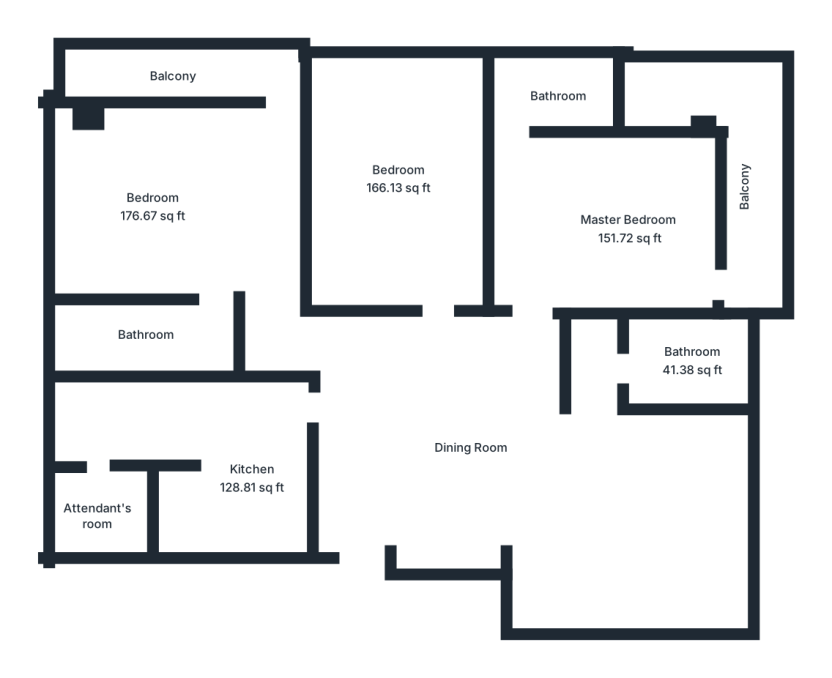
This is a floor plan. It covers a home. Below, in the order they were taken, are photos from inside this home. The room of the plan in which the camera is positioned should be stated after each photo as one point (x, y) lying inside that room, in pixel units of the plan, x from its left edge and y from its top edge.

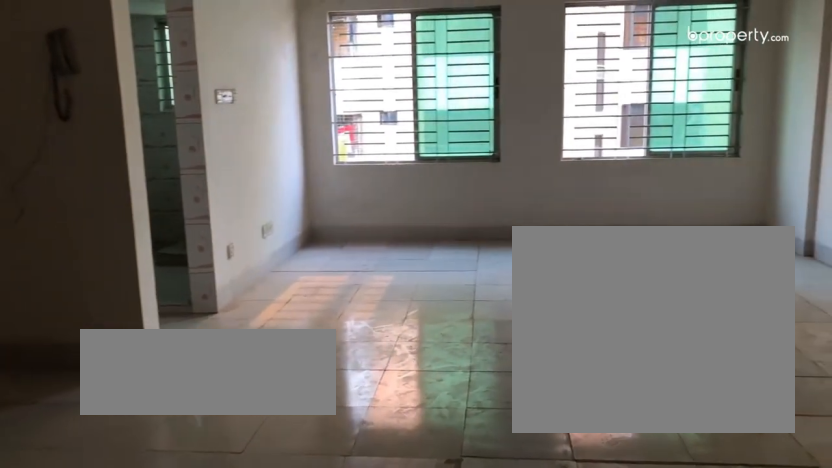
(461, 446)
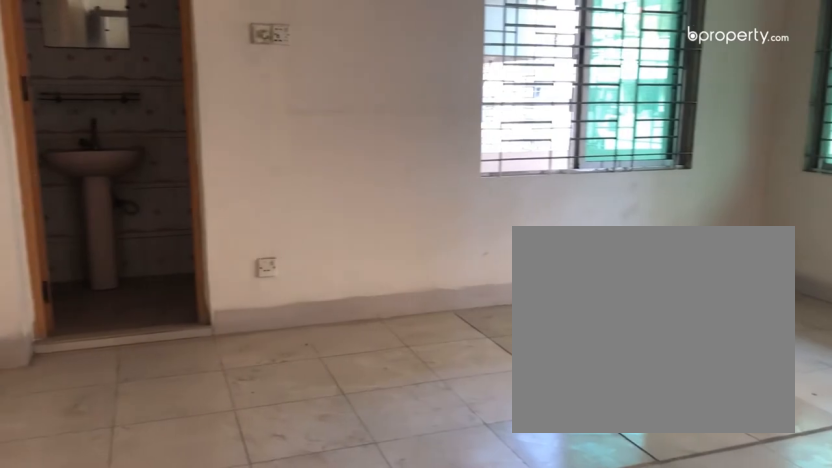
(625, 229)
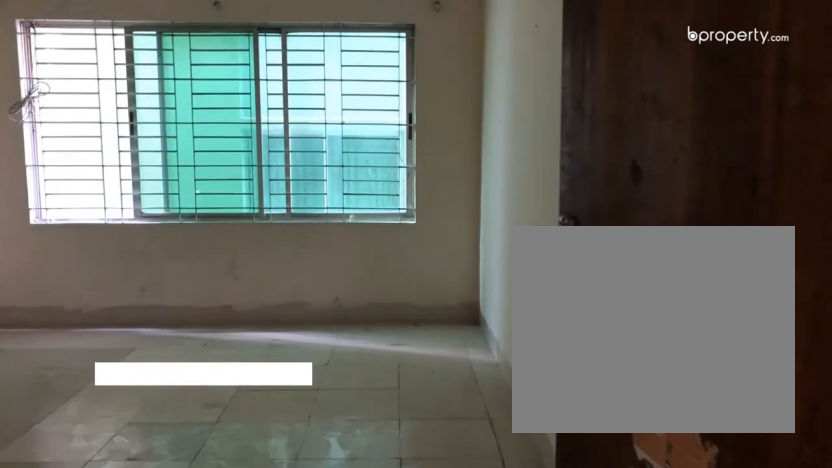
(403, 171)
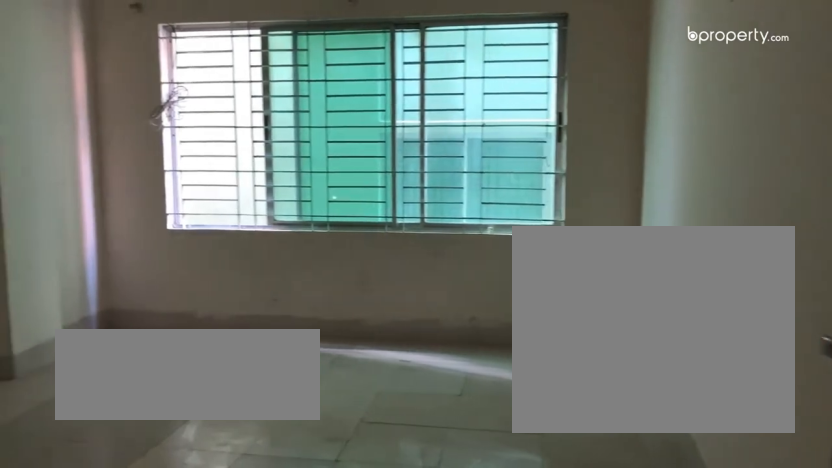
(403, 171)
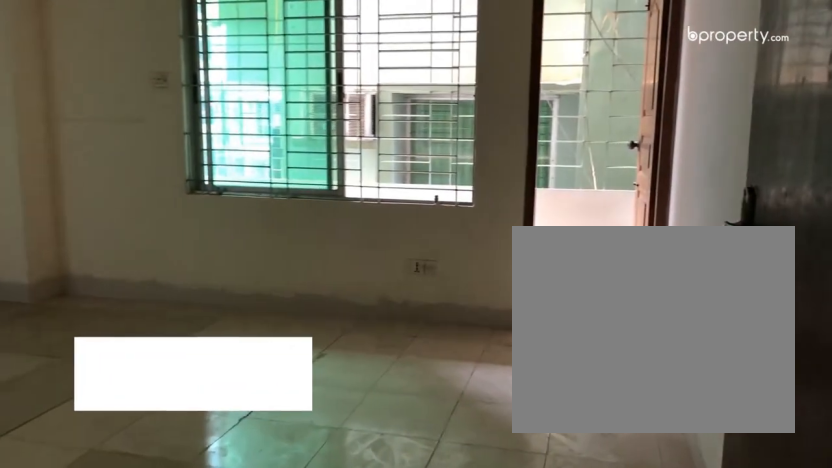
(150, 214)
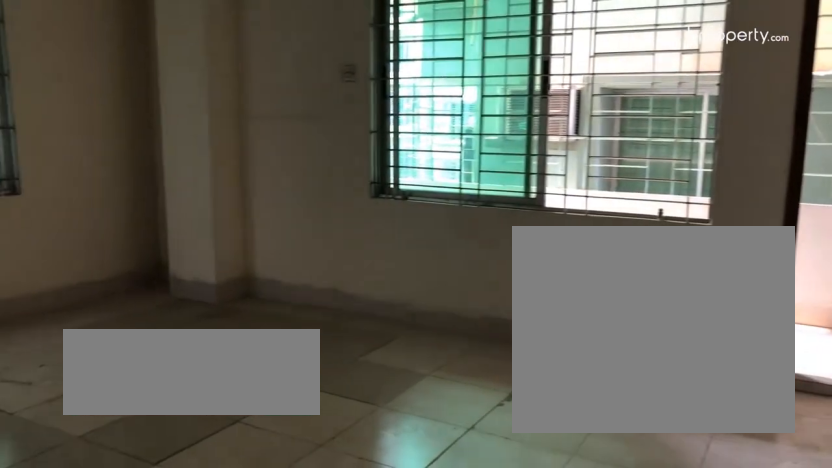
(150, 213)
